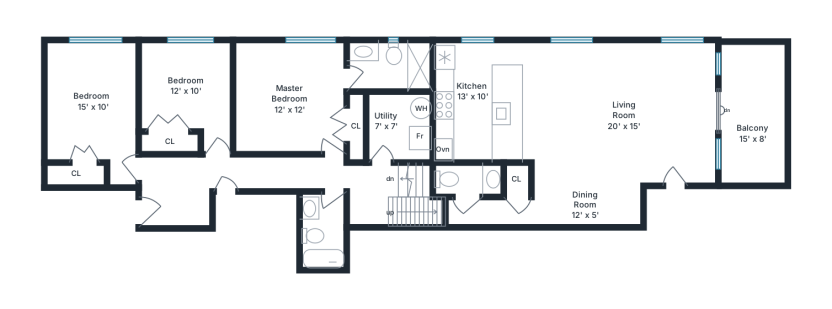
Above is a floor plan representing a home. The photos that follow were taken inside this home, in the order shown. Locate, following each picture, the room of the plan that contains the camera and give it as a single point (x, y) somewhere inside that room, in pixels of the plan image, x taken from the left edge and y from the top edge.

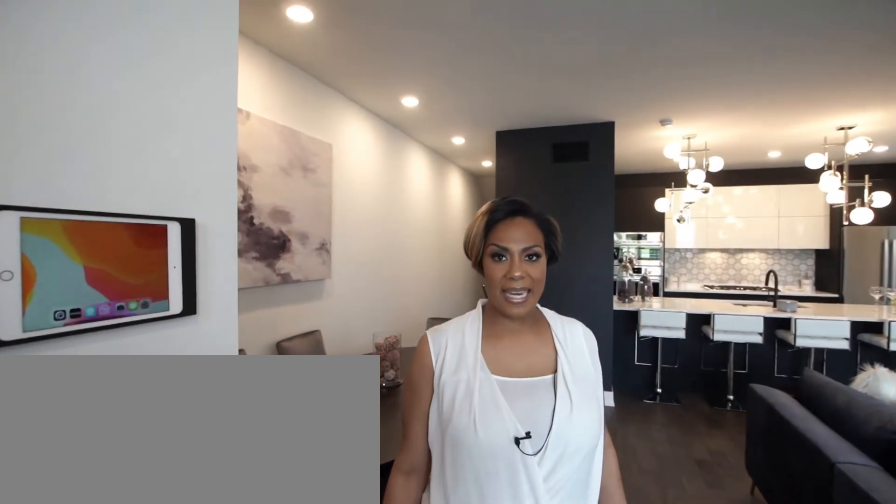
(588, 132)
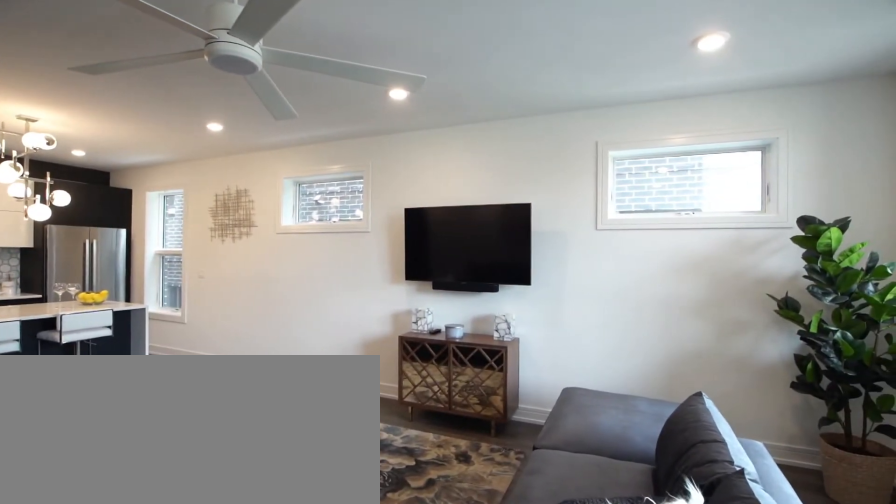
(588, 132)
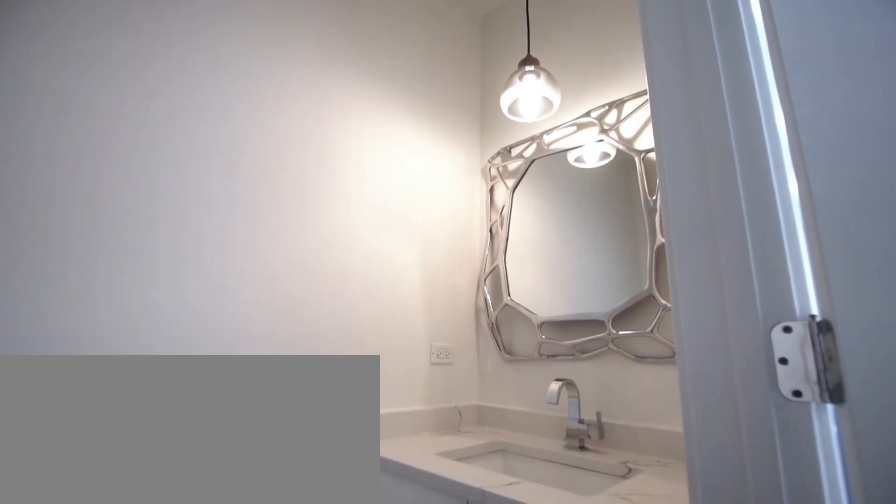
(463, 183)
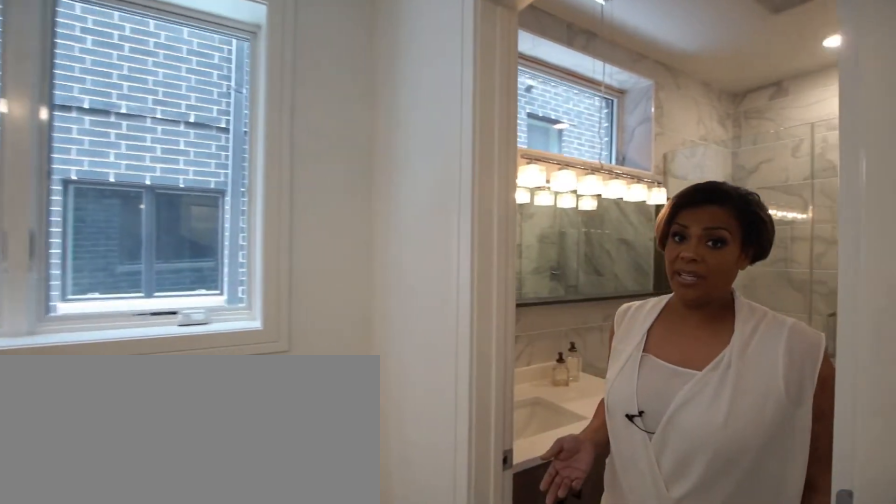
(287, 96)
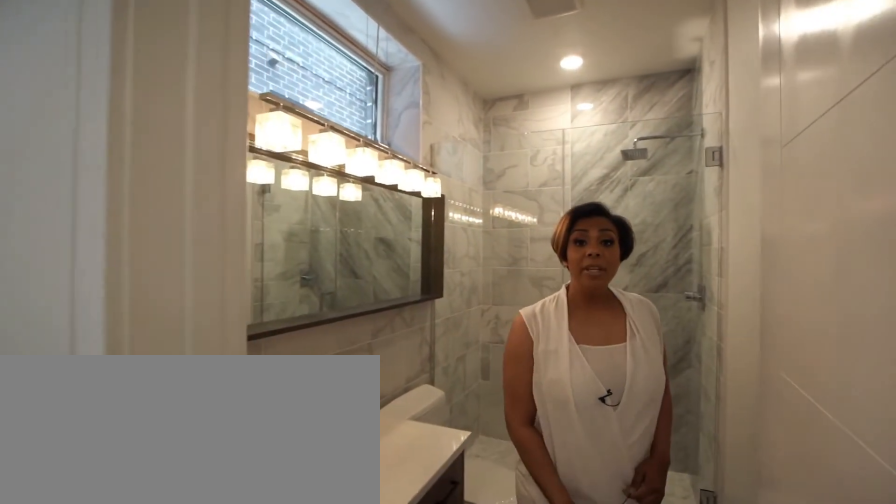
(382, 73)
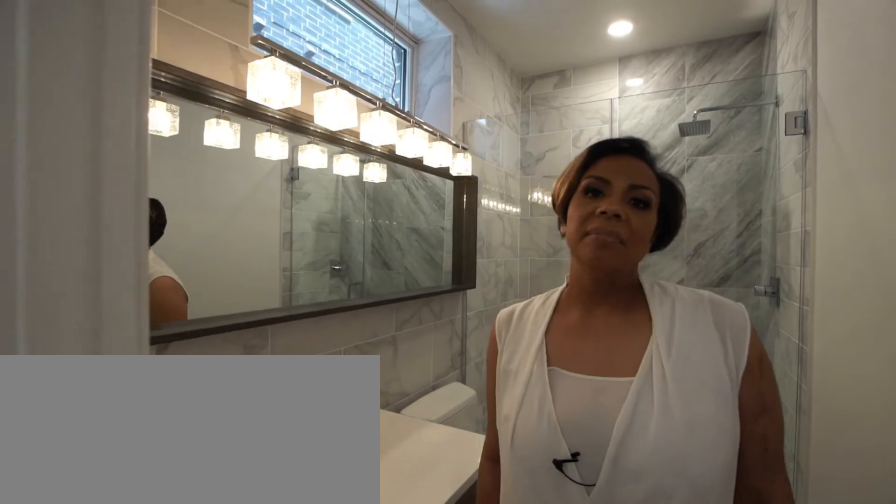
(382, 73)
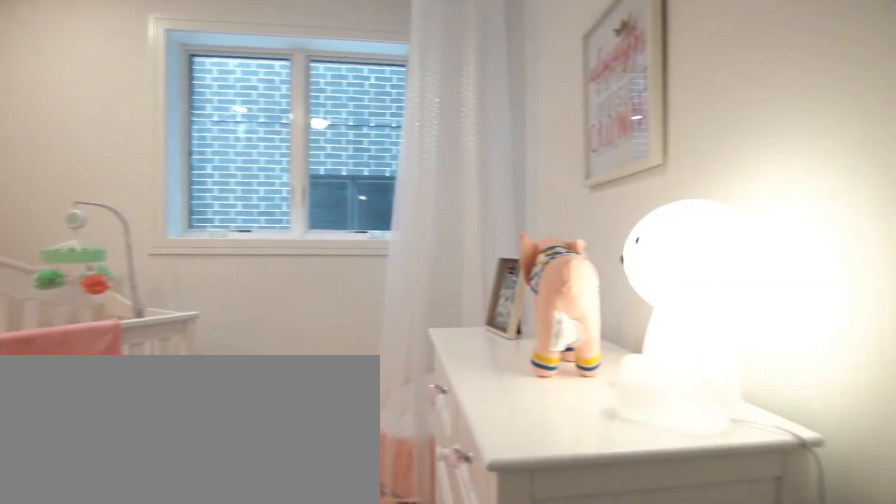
(189, 88)
